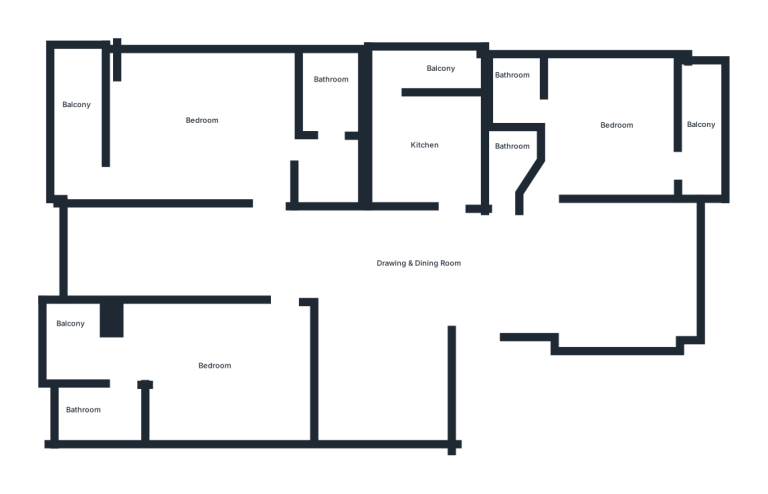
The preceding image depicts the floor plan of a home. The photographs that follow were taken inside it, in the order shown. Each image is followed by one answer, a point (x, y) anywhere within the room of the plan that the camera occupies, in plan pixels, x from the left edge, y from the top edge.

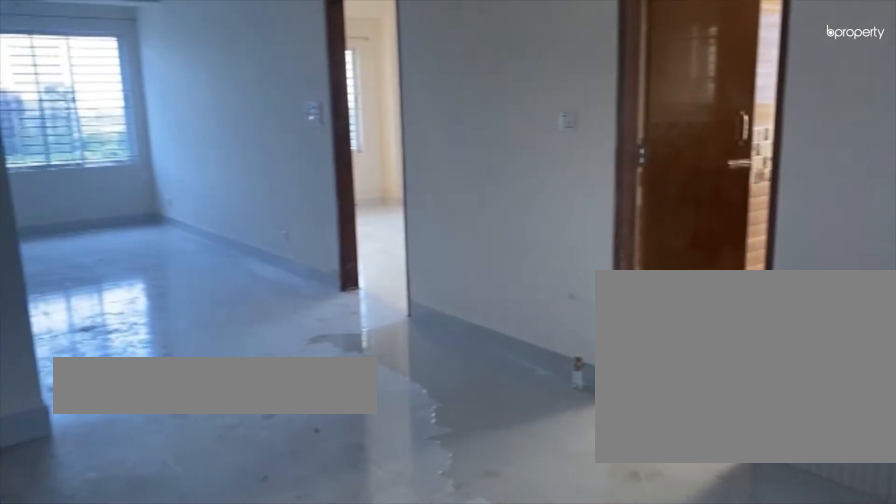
(374, 337)
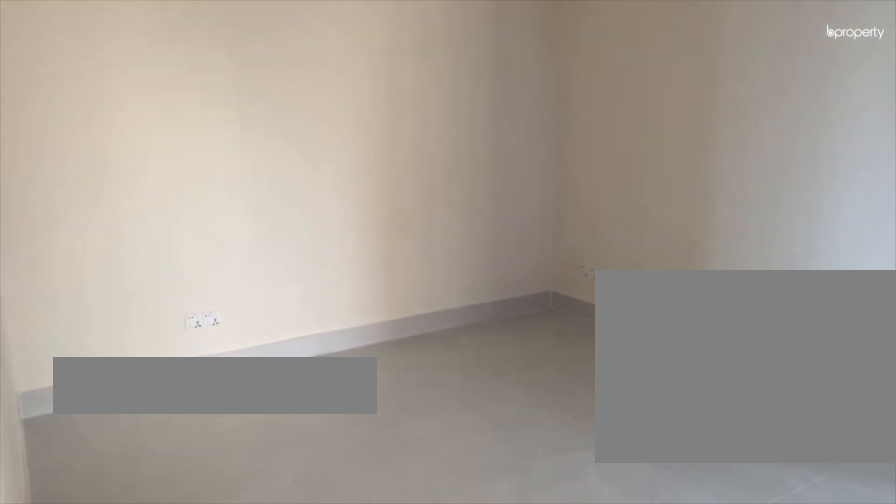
(373, 395)
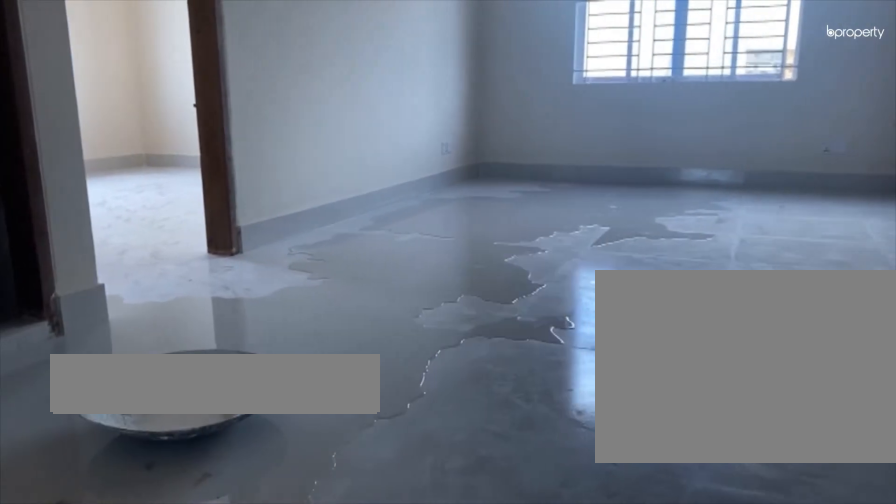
(383, 261)
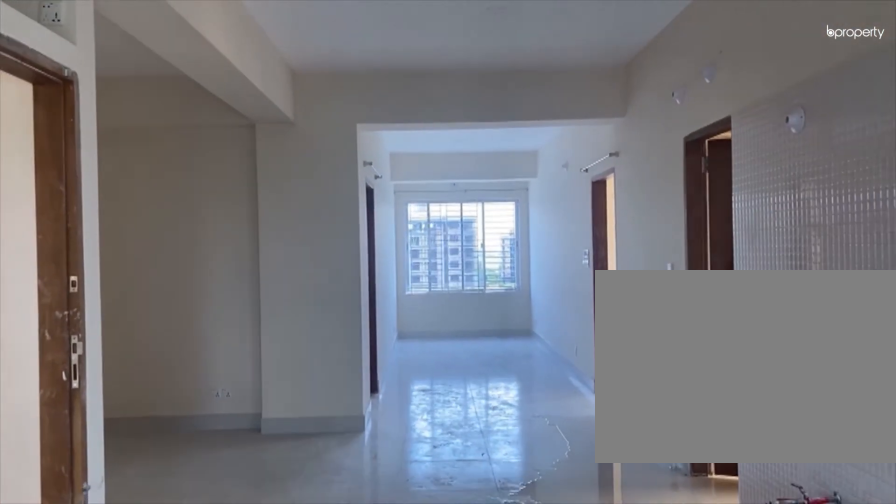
(383, 261)
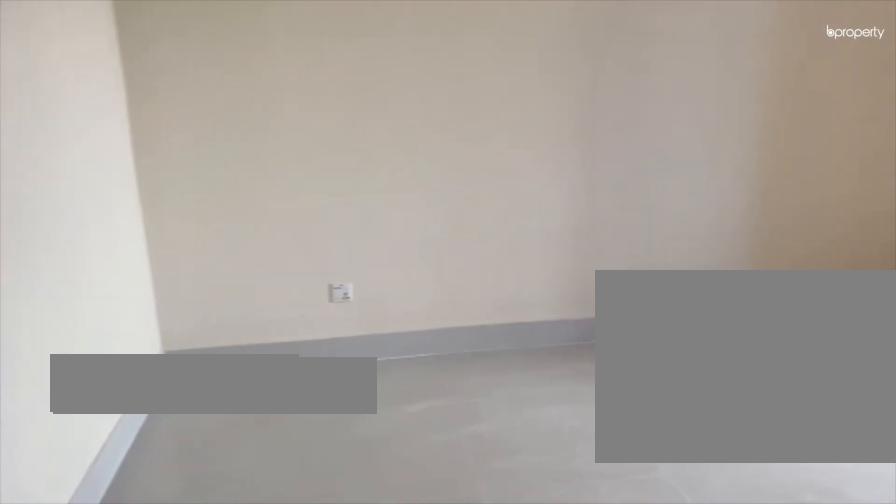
(211, 366)
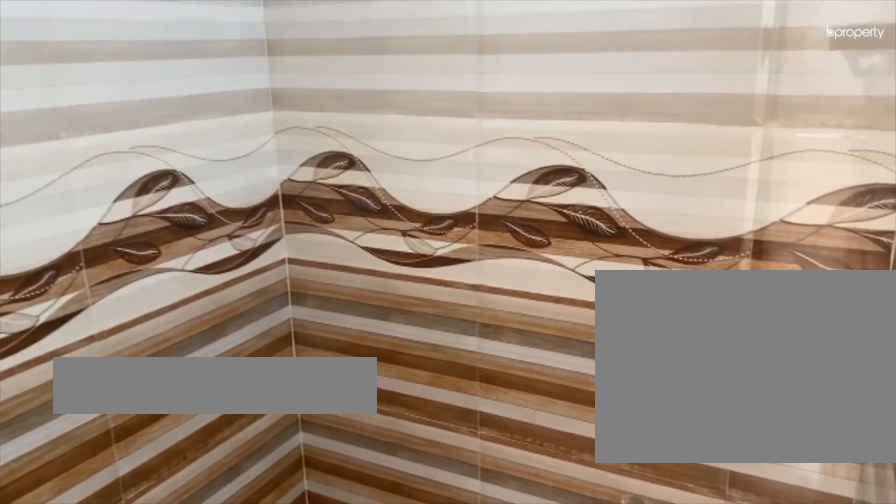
(95, 409)
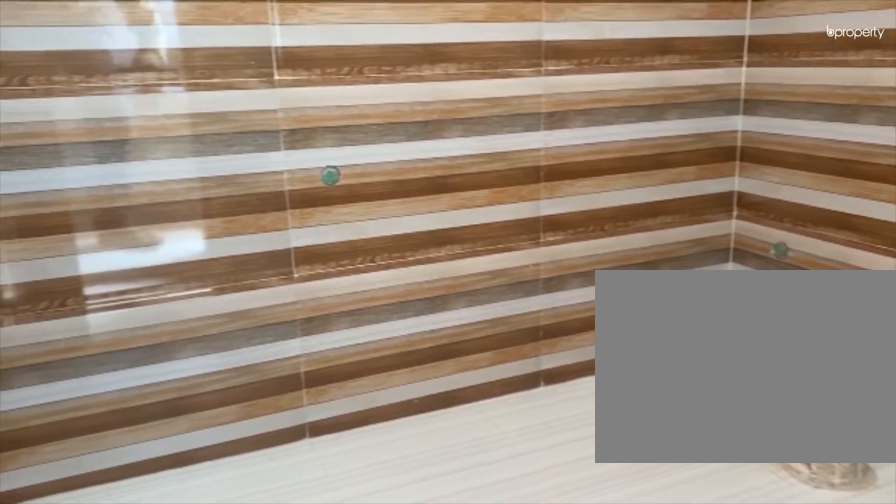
(95, 409)
